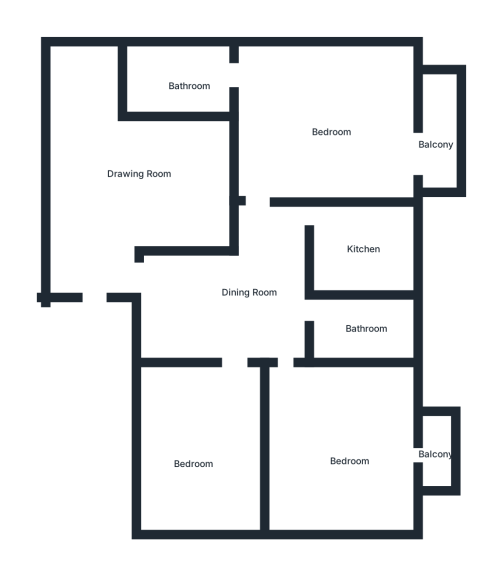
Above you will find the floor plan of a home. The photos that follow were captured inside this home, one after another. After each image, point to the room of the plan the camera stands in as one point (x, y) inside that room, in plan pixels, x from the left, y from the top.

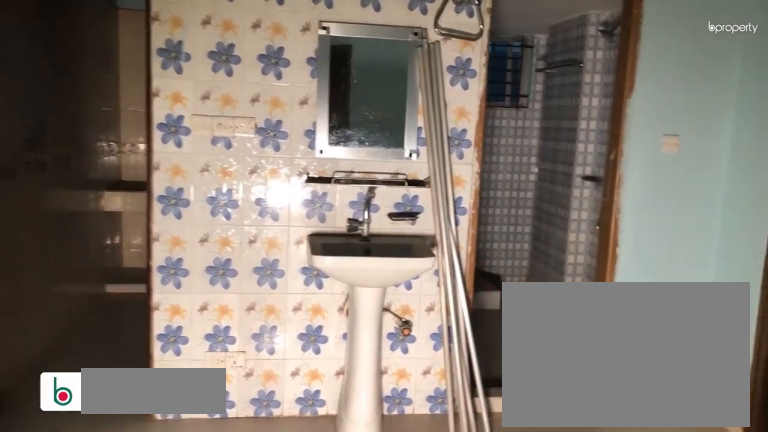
(241, 294)
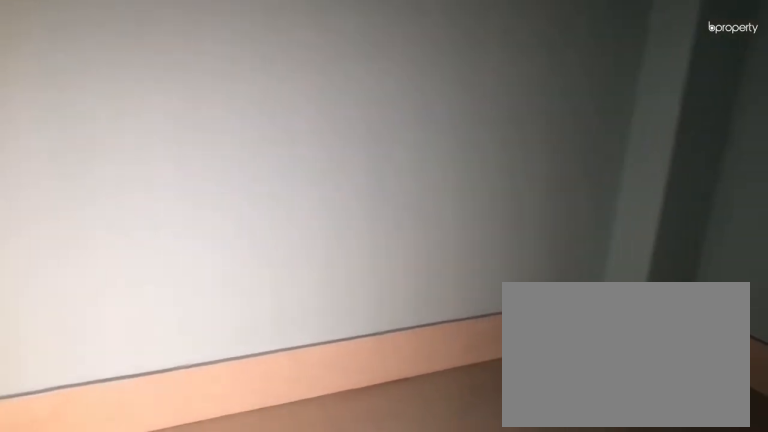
(193, 454)
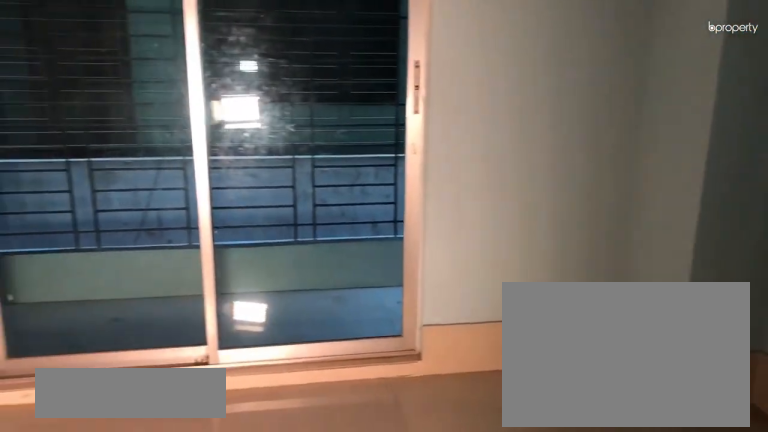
(341, 453)
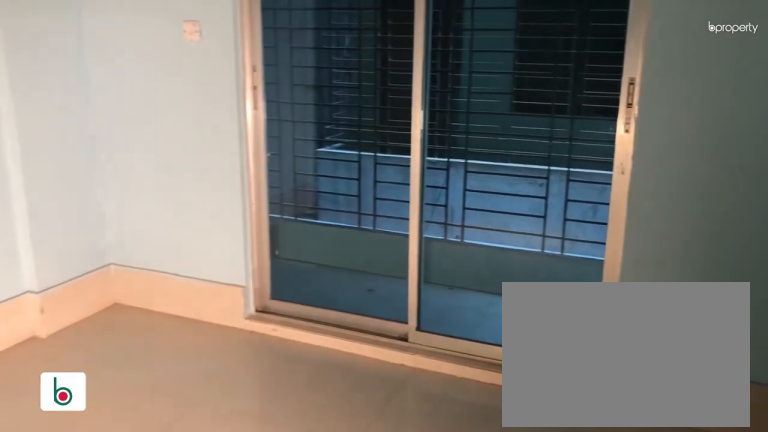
(341, 453)
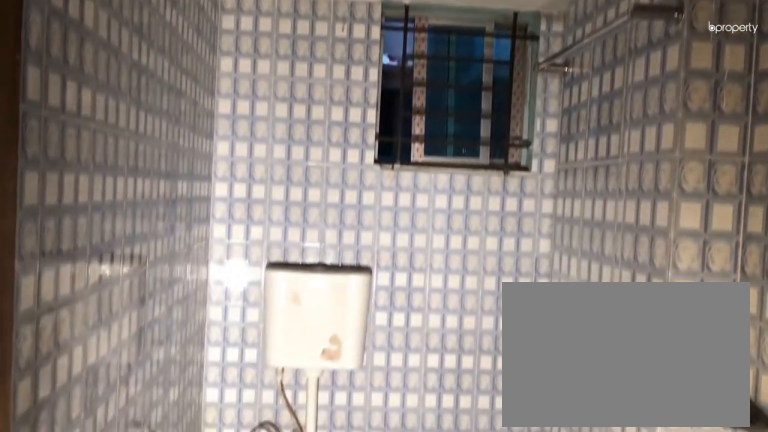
(367, 330)
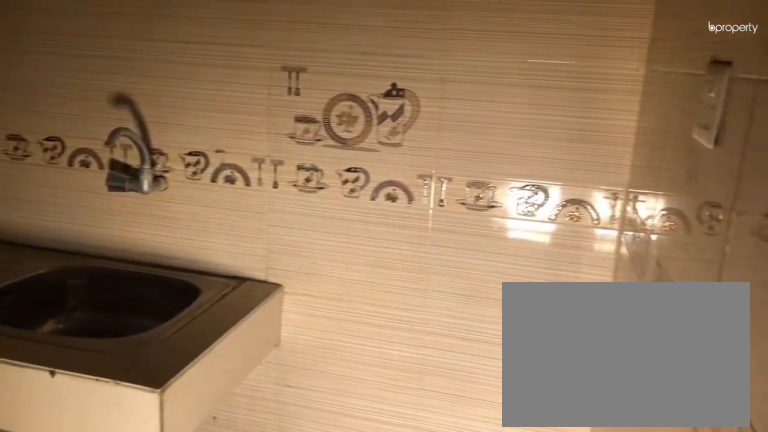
(368, 245)
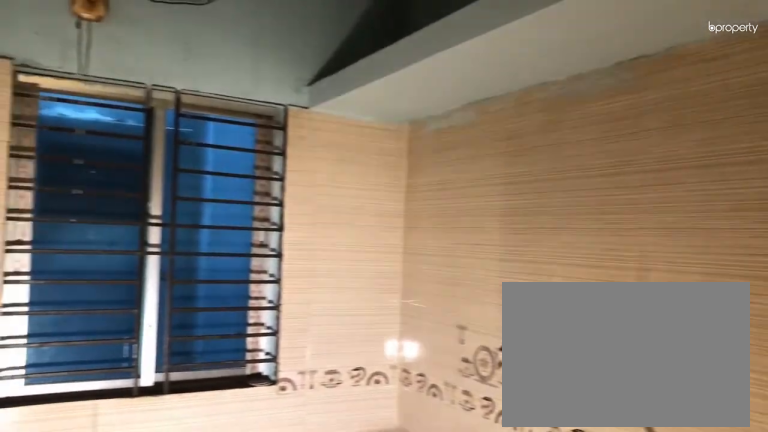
(368, 245)
